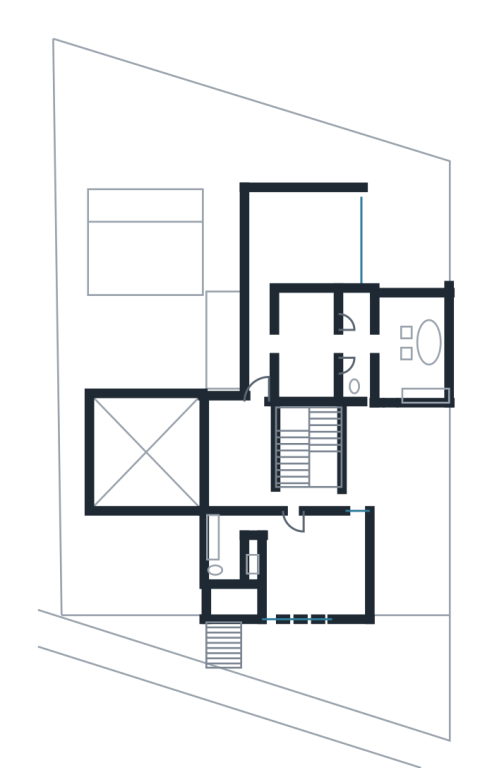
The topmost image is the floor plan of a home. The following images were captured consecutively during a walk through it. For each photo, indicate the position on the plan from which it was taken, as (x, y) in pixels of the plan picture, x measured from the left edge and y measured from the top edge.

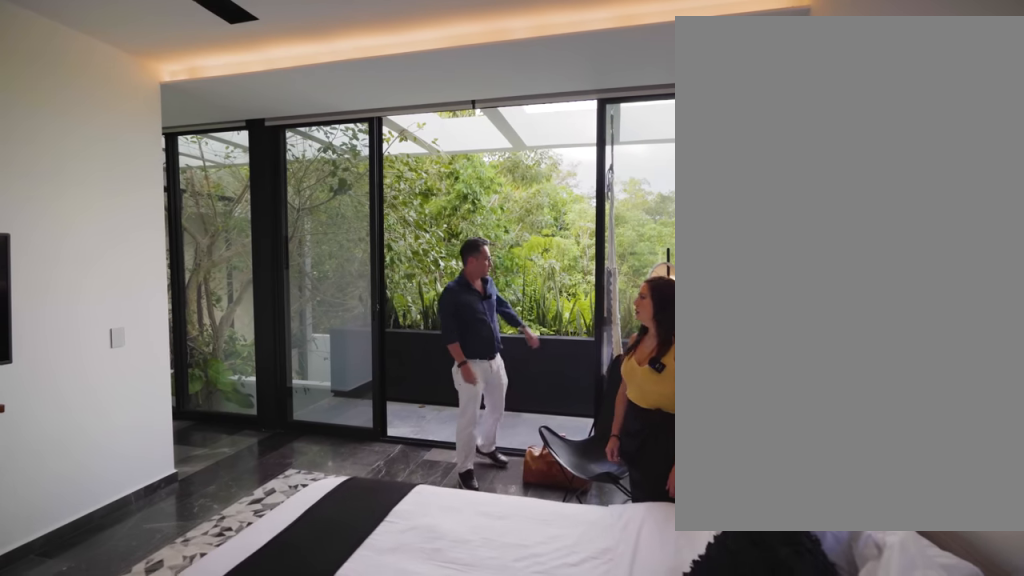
(350, 231)
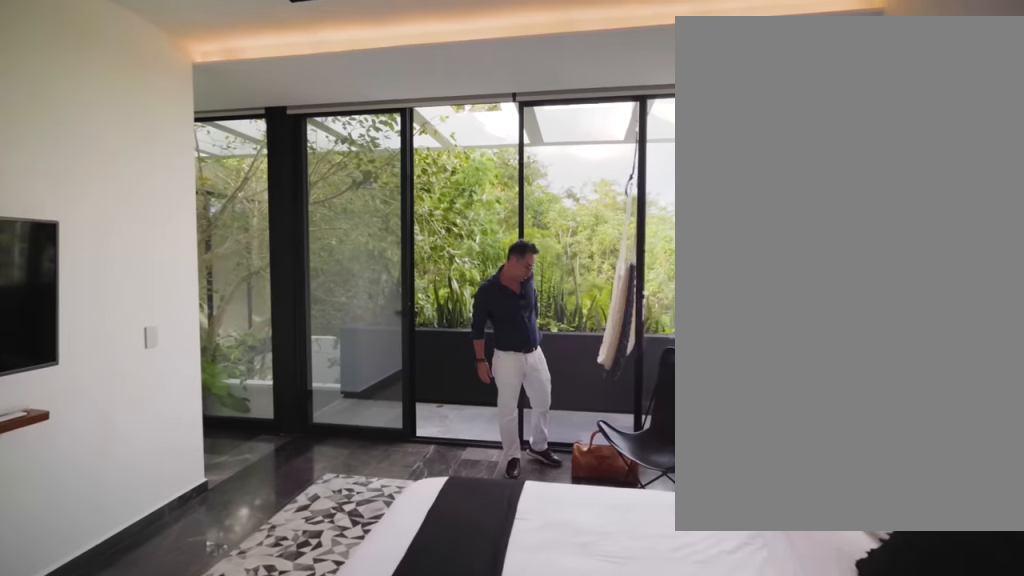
(349, 233)
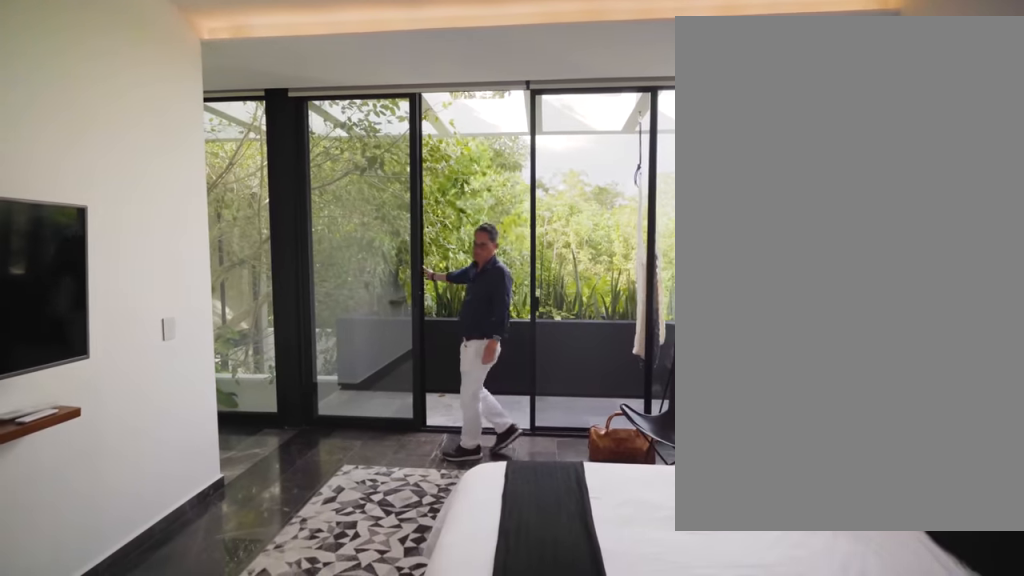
(349, 233)
